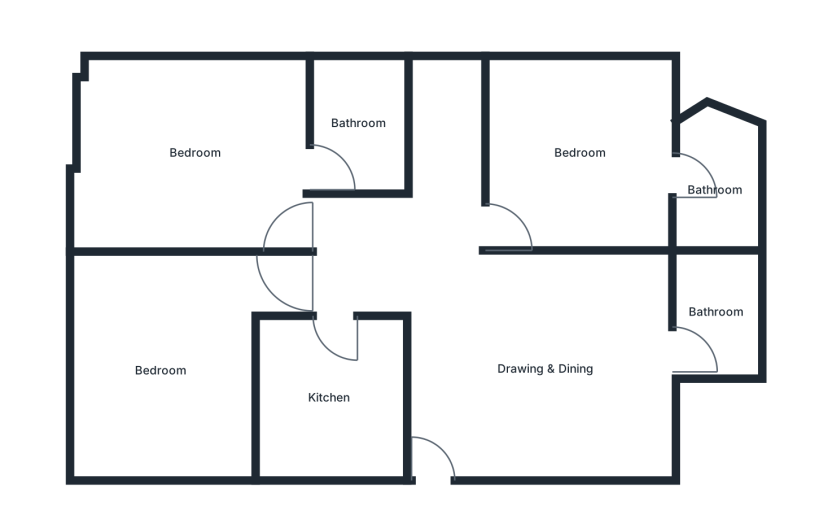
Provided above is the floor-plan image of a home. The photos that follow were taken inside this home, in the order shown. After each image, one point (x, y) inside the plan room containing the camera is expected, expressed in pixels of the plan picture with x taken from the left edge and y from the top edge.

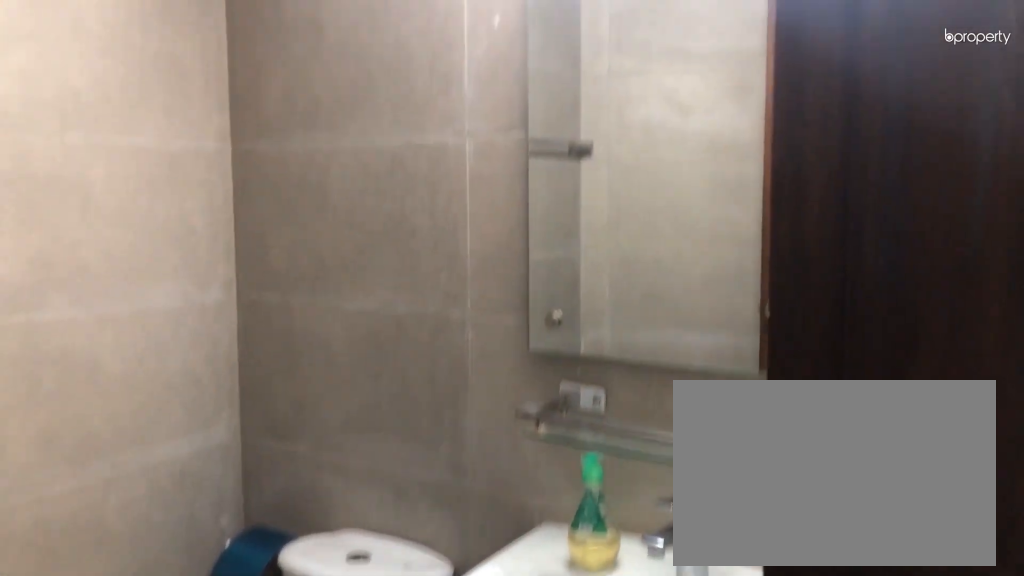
(714, 191)
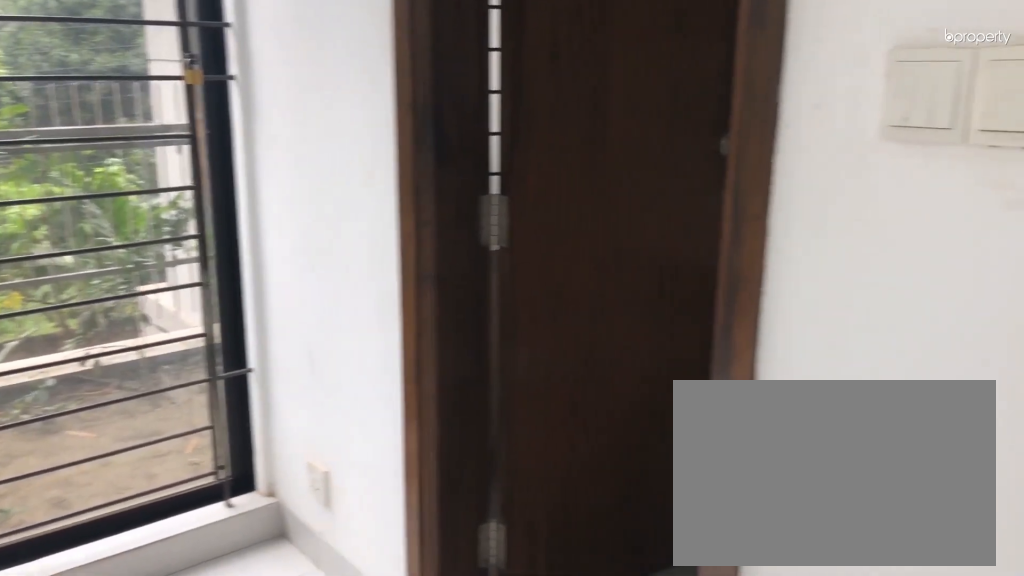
(194, 153)
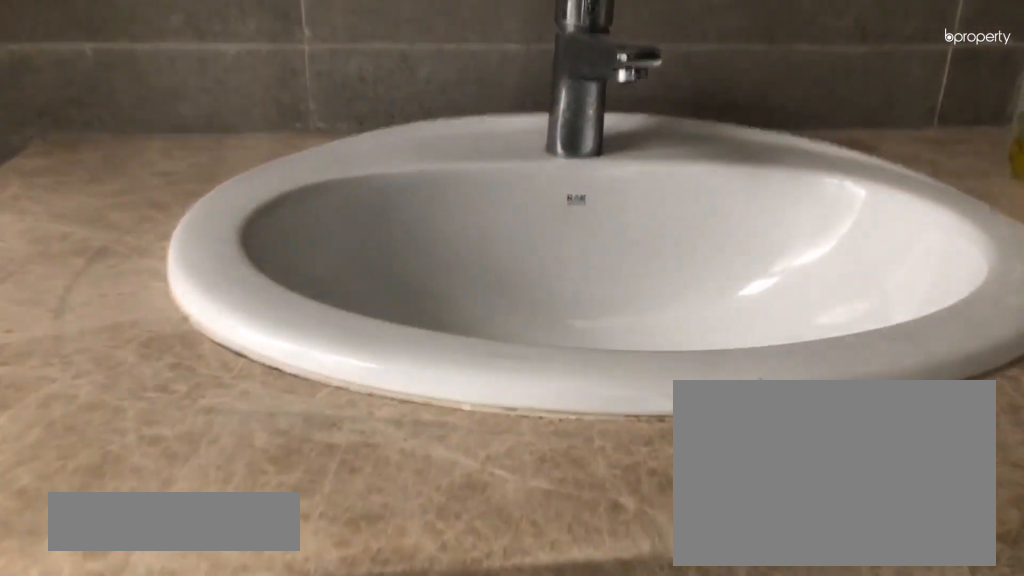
(360, 123)
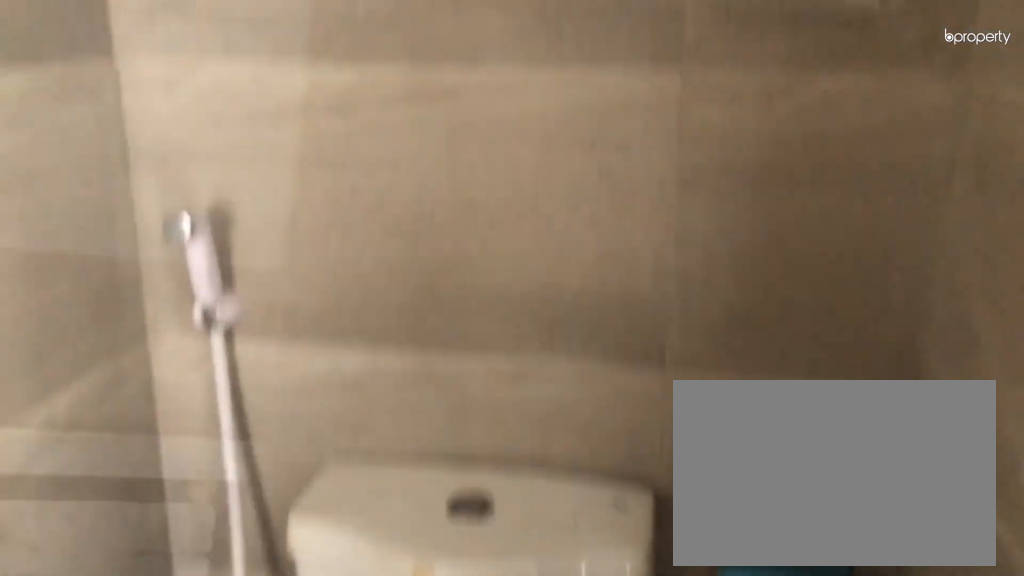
(360, 123)
